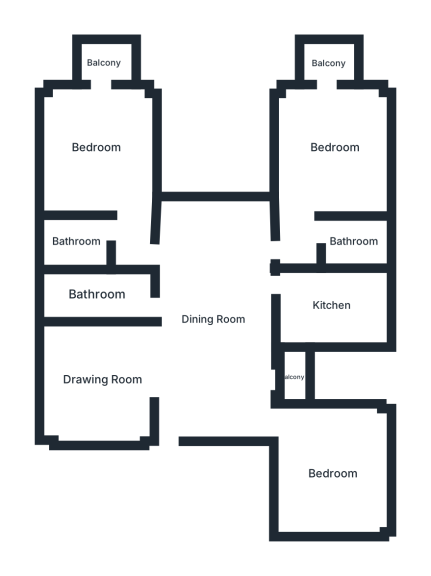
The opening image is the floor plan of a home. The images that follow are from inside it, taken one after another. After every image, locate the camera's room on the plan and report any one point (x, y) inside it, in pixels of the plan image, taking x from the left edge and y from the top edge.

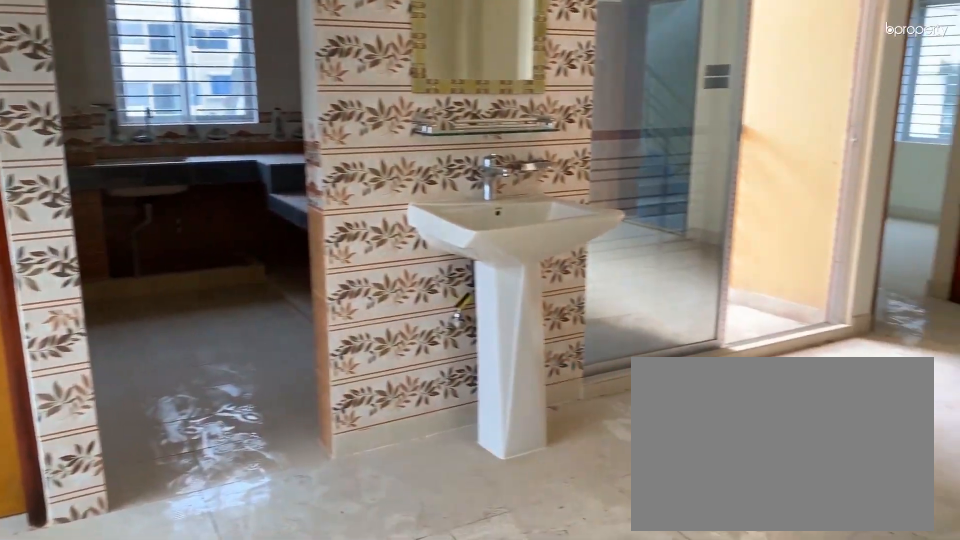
(210, 317)
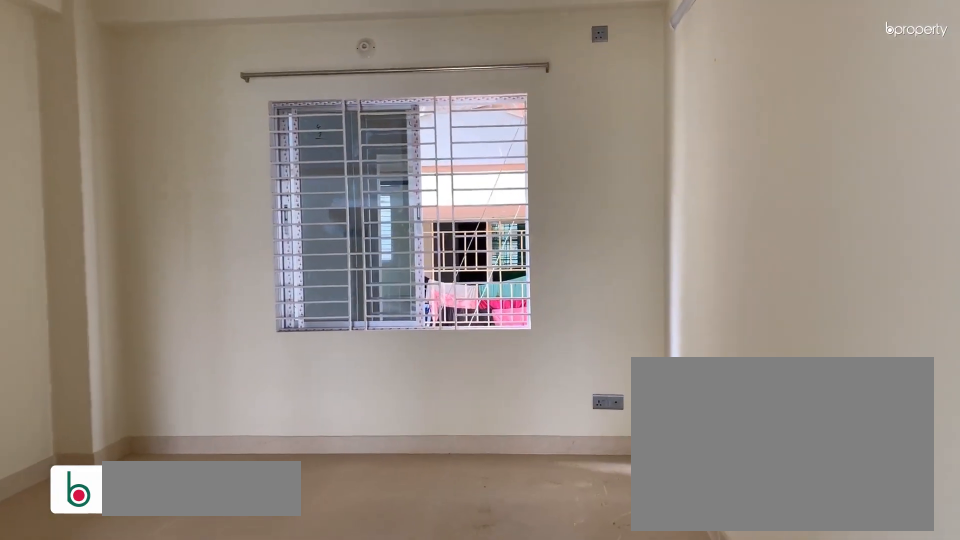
(103, 380)
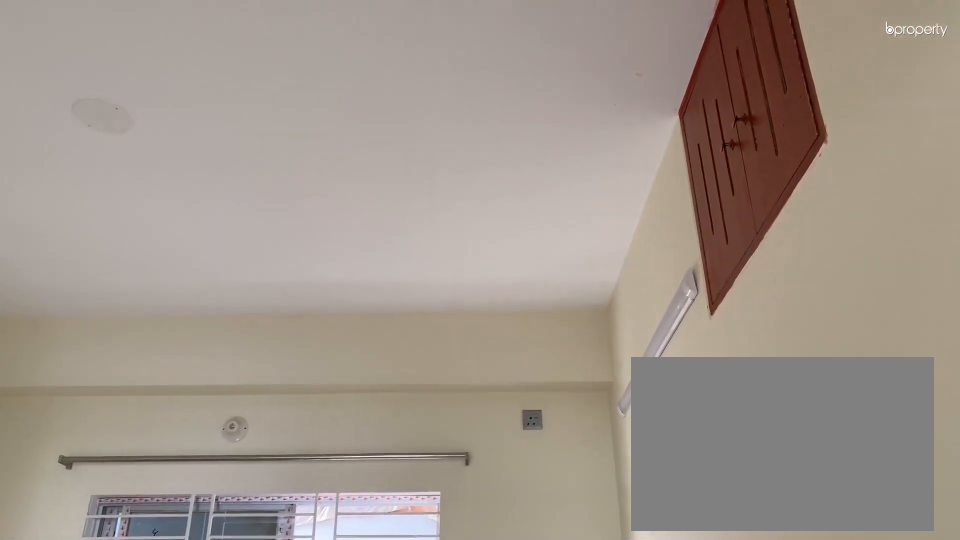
(103, 380)
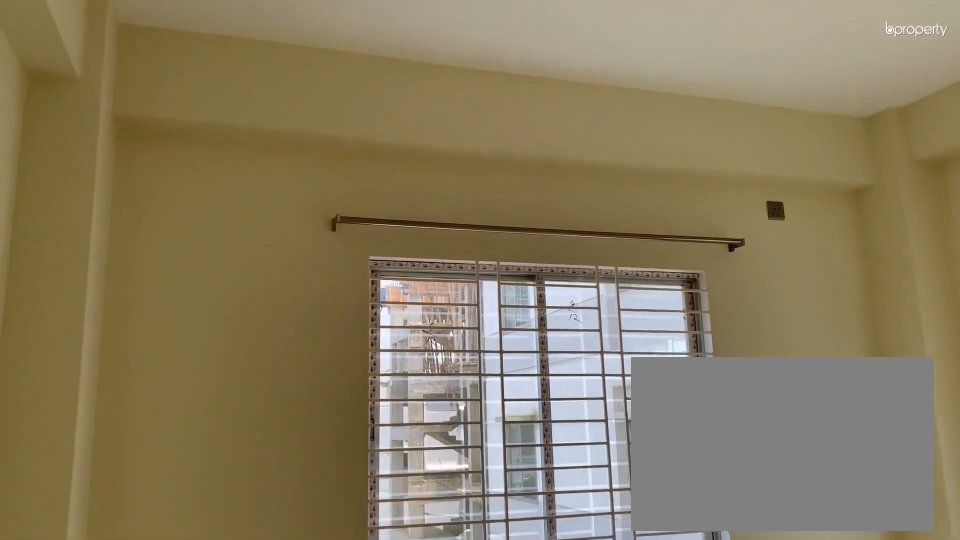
(333, 471)
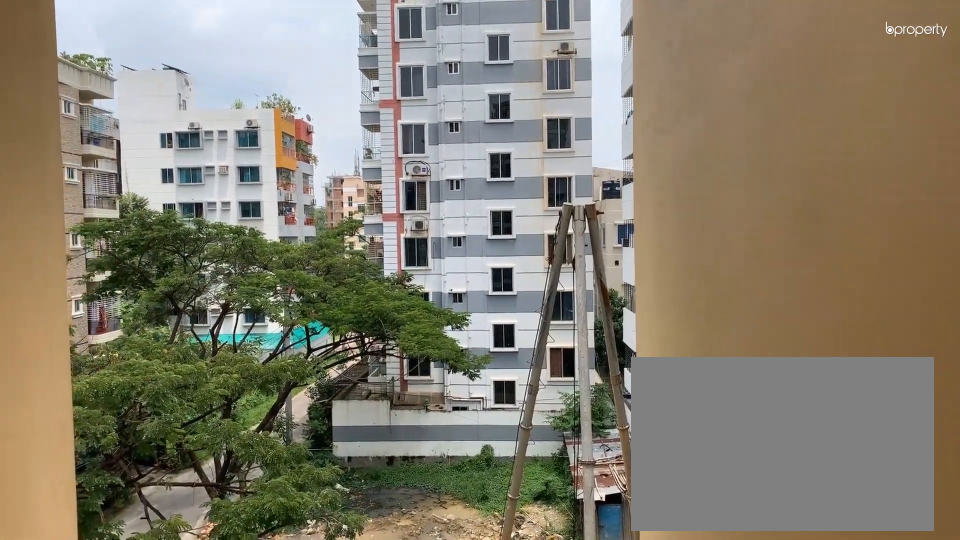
(290, 378)
